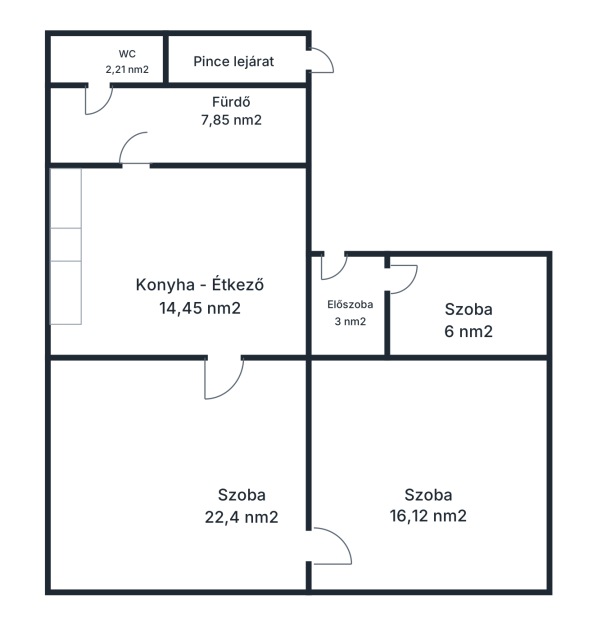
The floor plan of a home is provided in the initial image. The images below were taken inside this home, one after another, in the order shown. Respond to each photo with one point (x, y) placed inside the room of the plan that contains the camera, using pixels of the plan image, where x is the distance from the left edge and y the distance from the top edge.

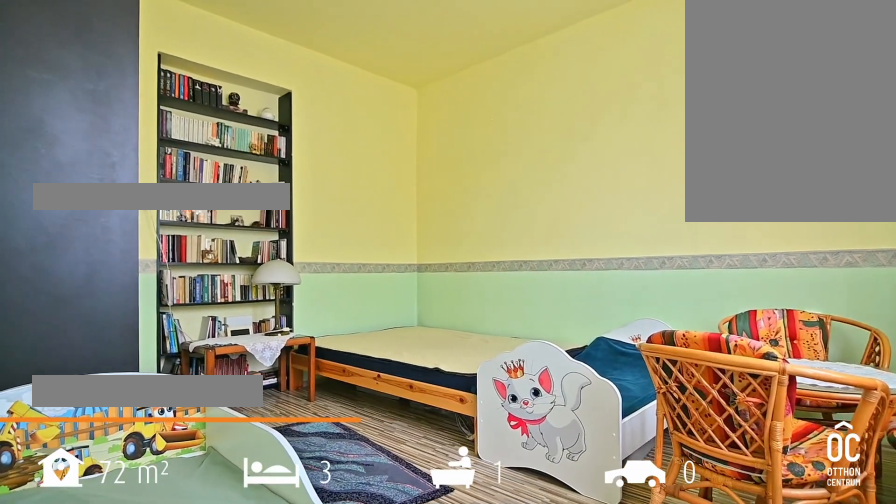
(435, 480)
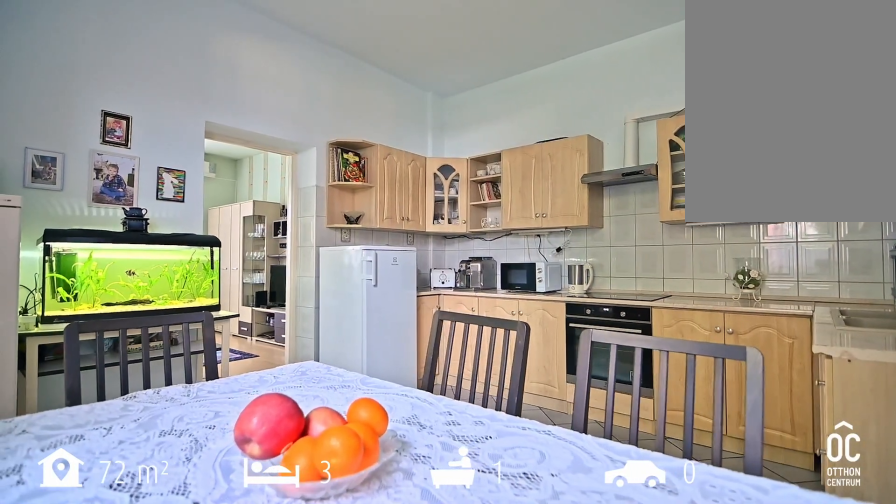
(181, 264)
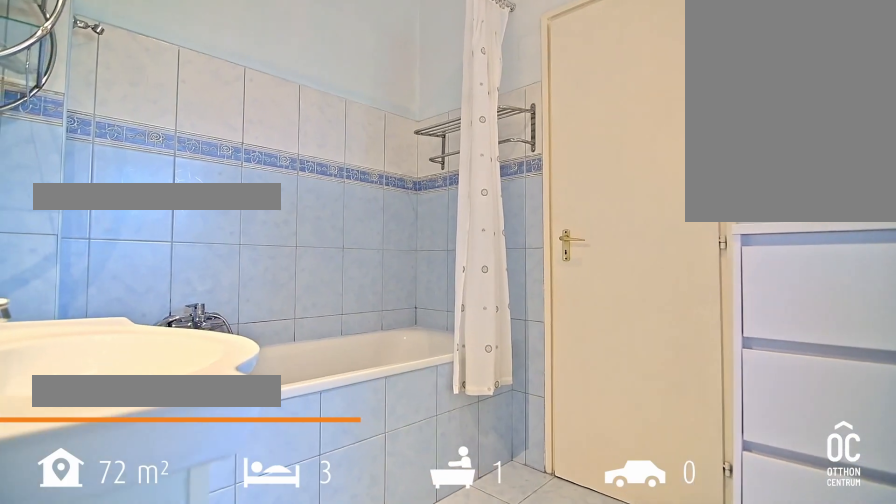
(174, 125)
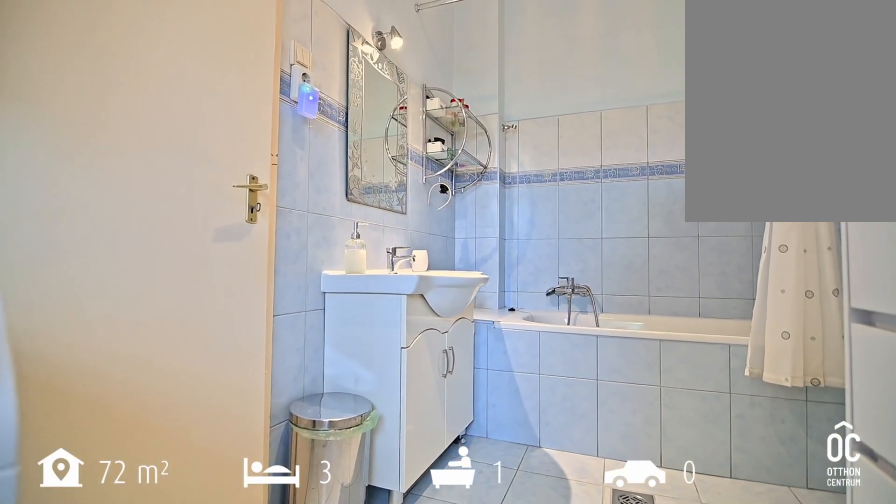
(174, 125)
